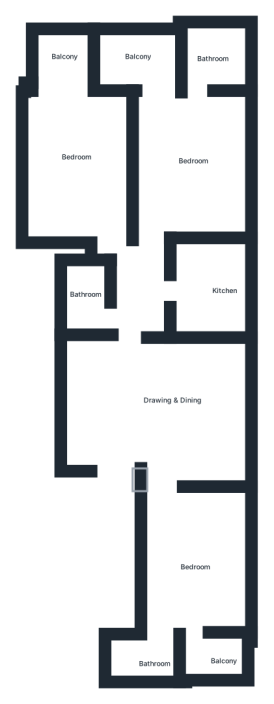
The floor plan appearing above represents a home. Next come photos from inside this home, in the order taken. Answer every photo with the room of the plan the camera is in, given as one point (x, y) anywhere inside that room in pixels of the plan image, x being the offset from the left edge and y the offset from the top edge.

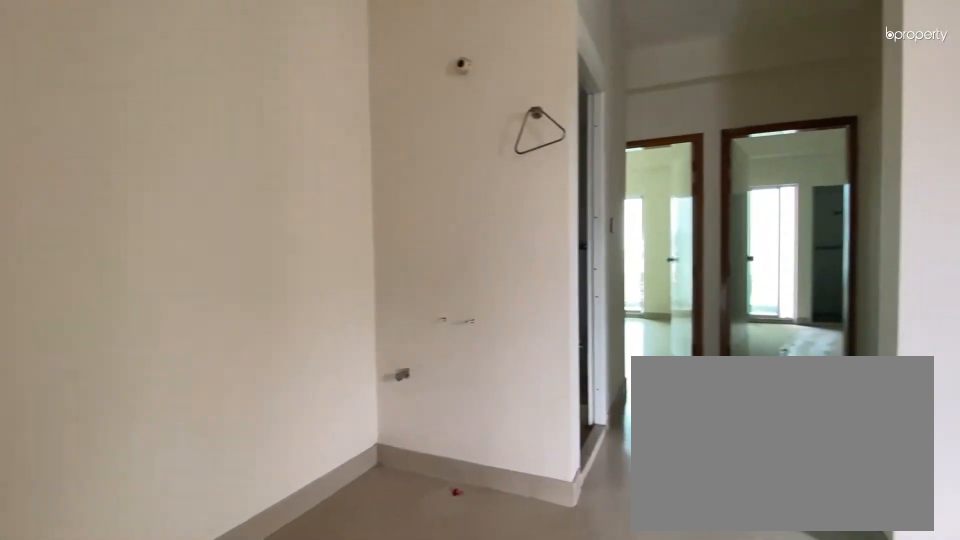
(161, 387)
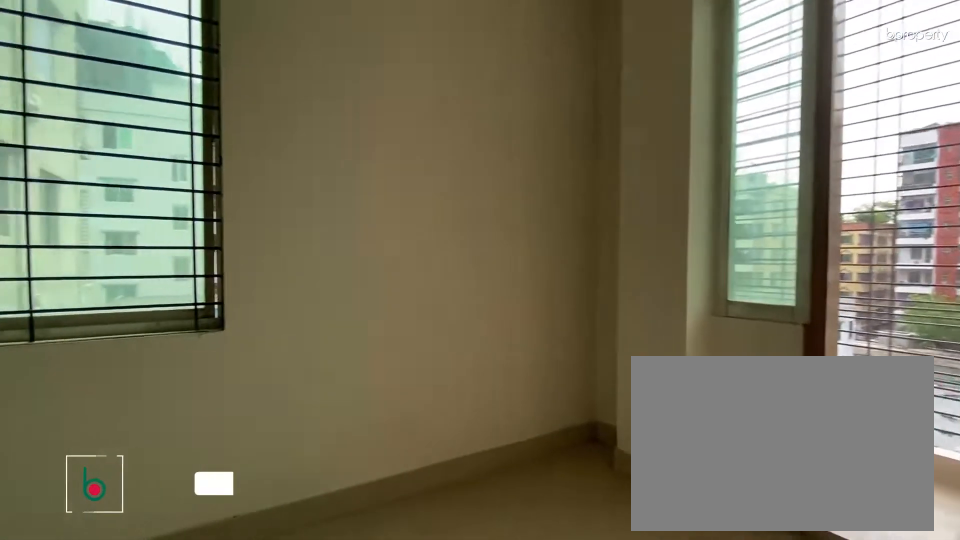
(191, 557)
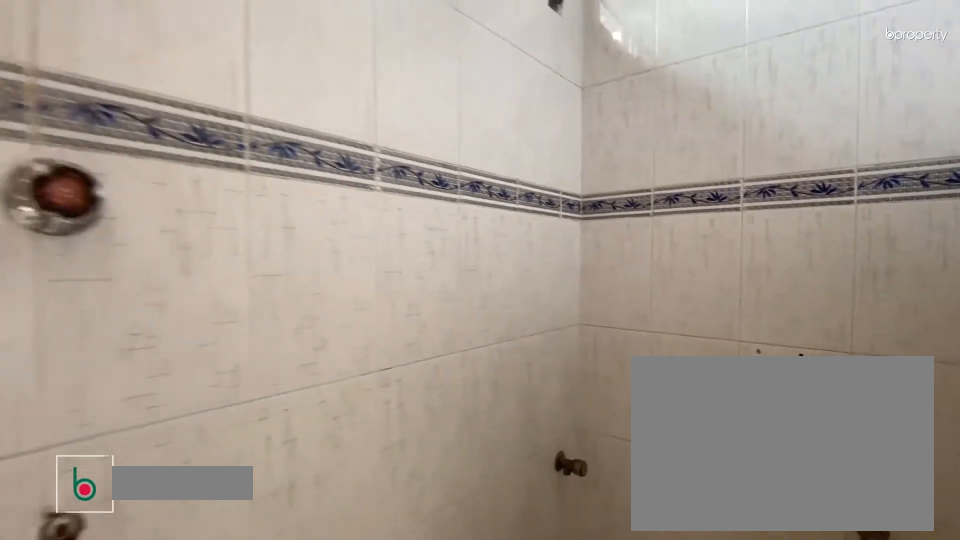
(141, 666)
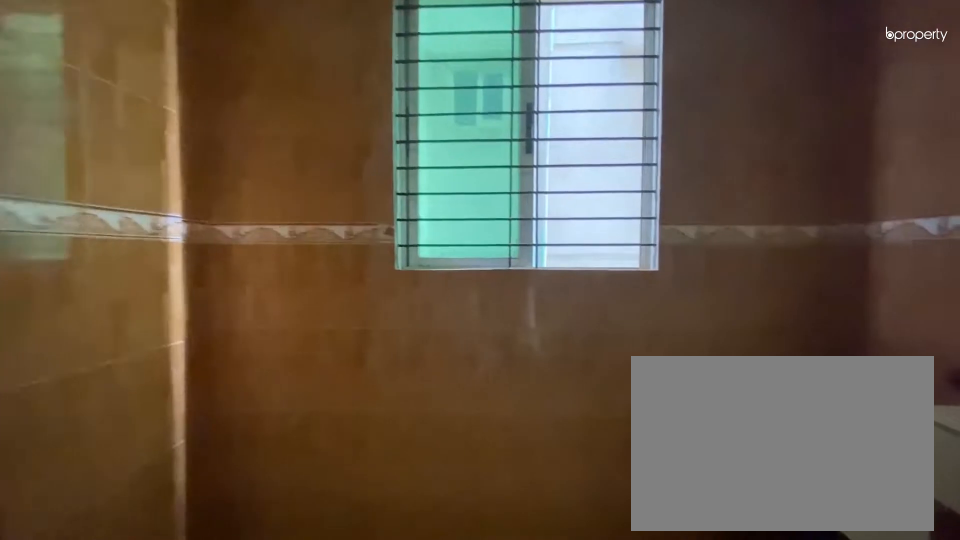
(219, 286)
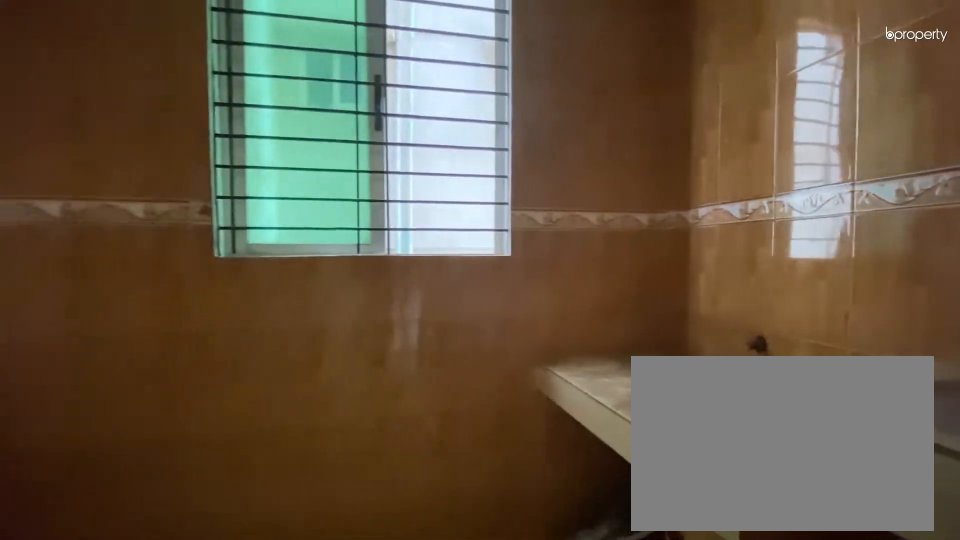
(219, 286)
